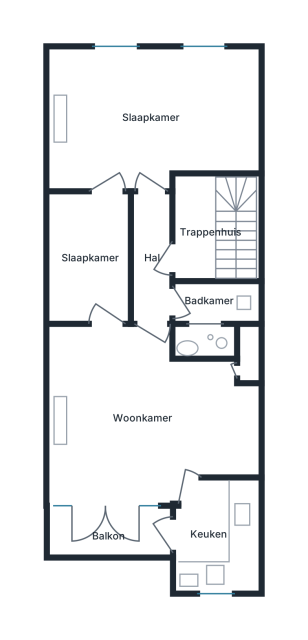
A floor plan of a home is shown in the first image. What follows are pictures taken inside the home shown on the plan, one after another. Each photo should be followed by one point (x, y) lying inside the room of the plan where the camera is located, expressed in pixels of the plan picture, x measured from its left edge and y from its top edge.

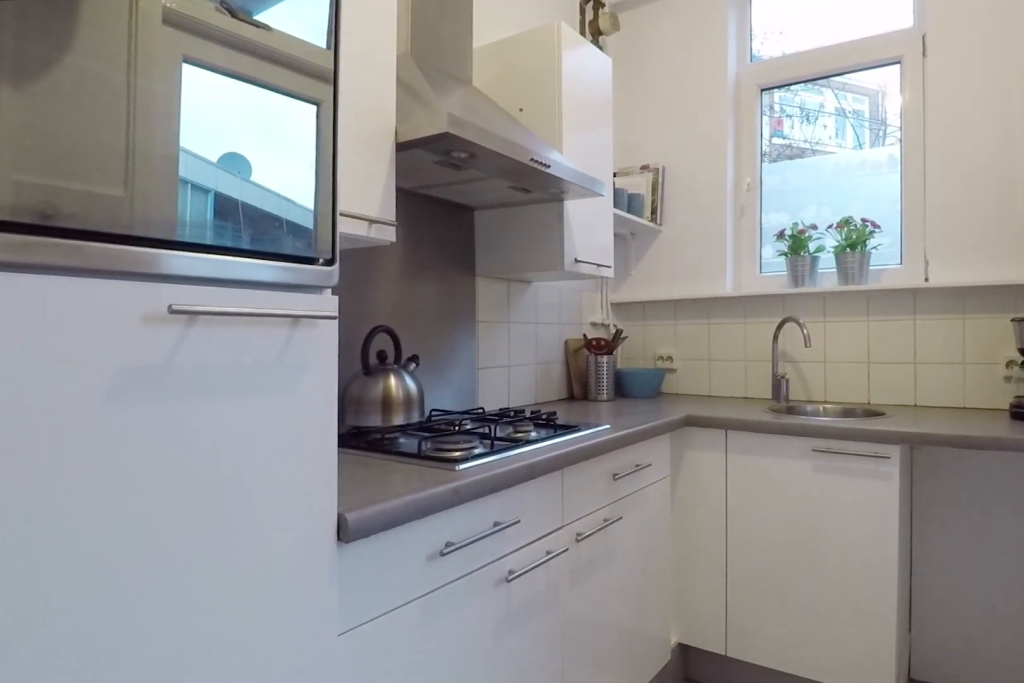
(217, 536)
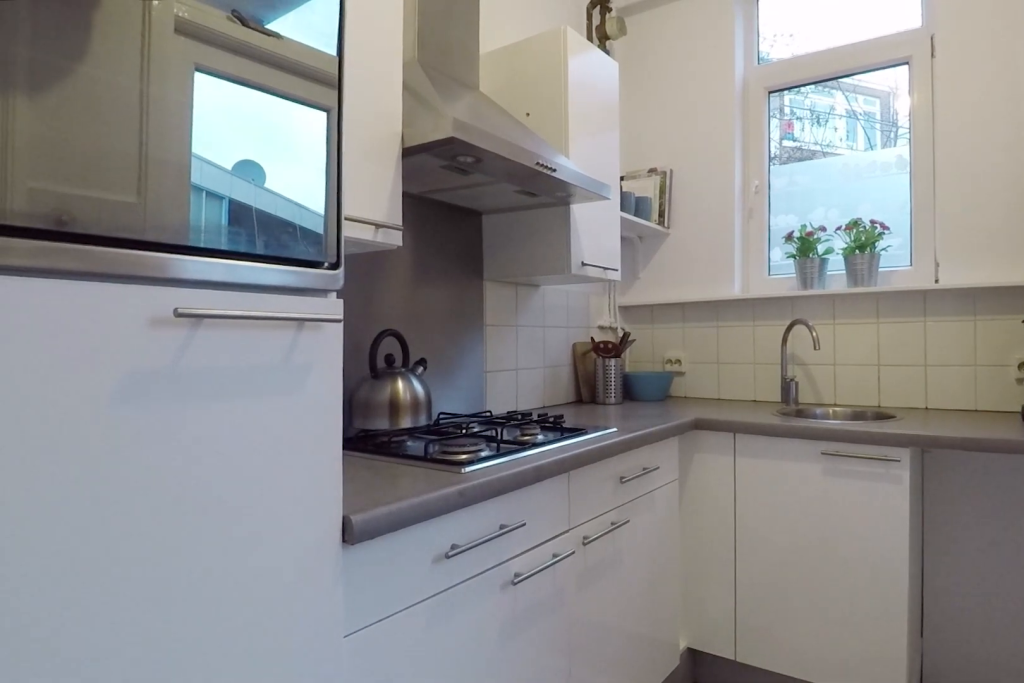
(217, 536)
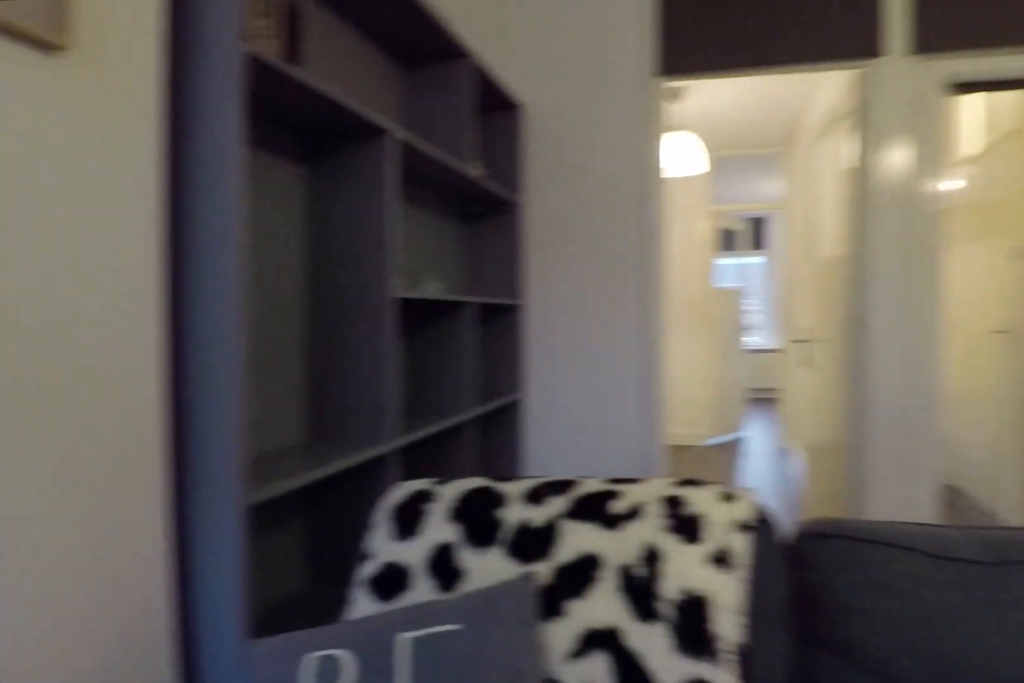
(144, 416)
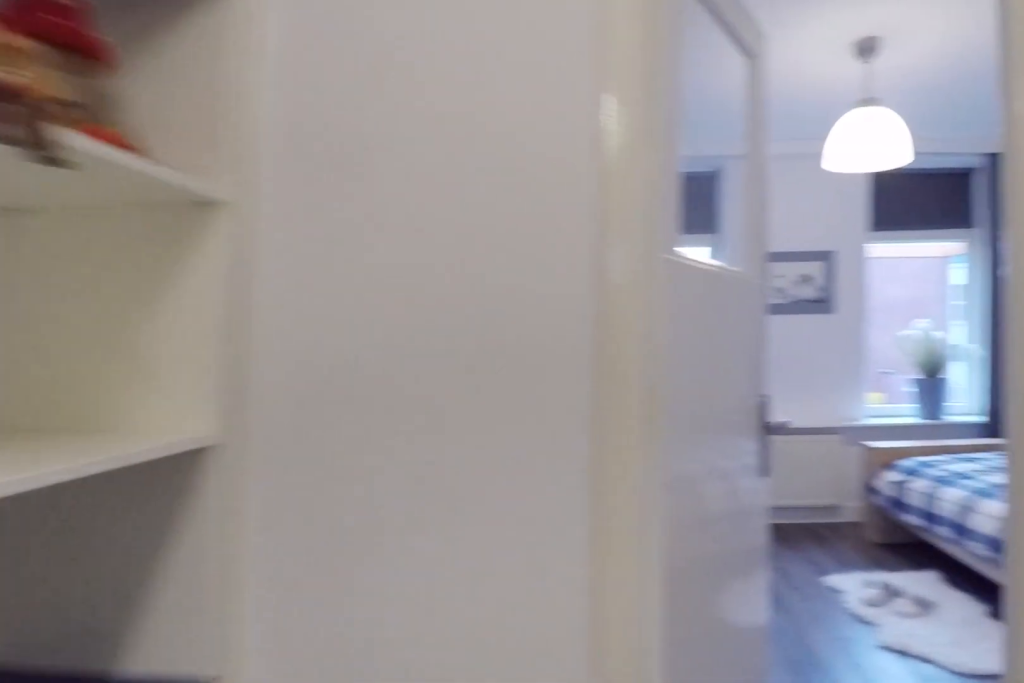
(90, 257)
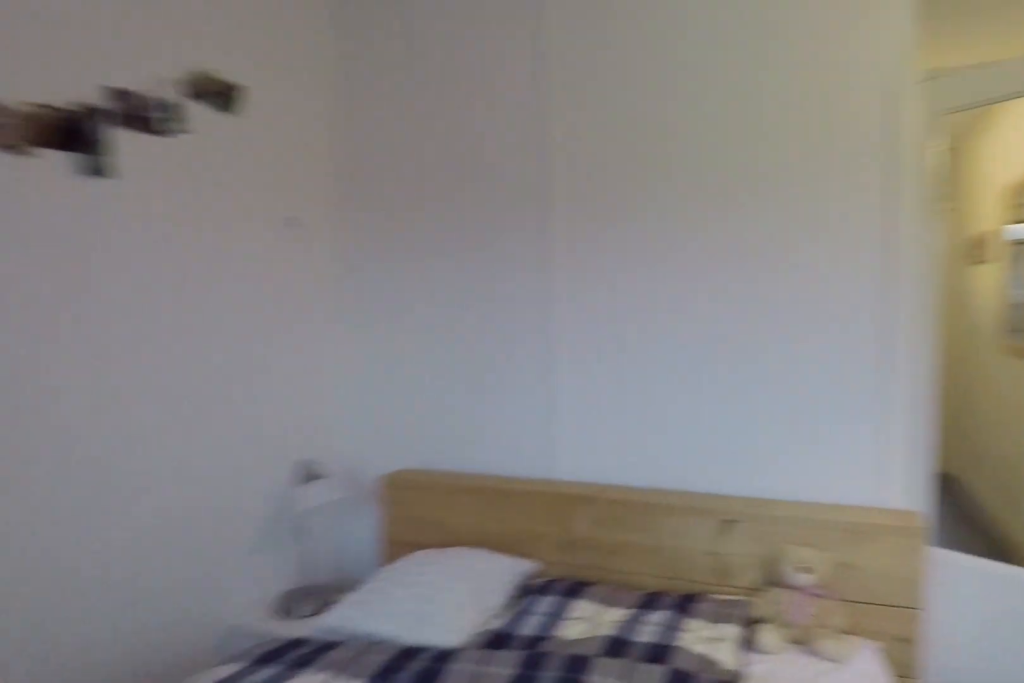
(153, 116)
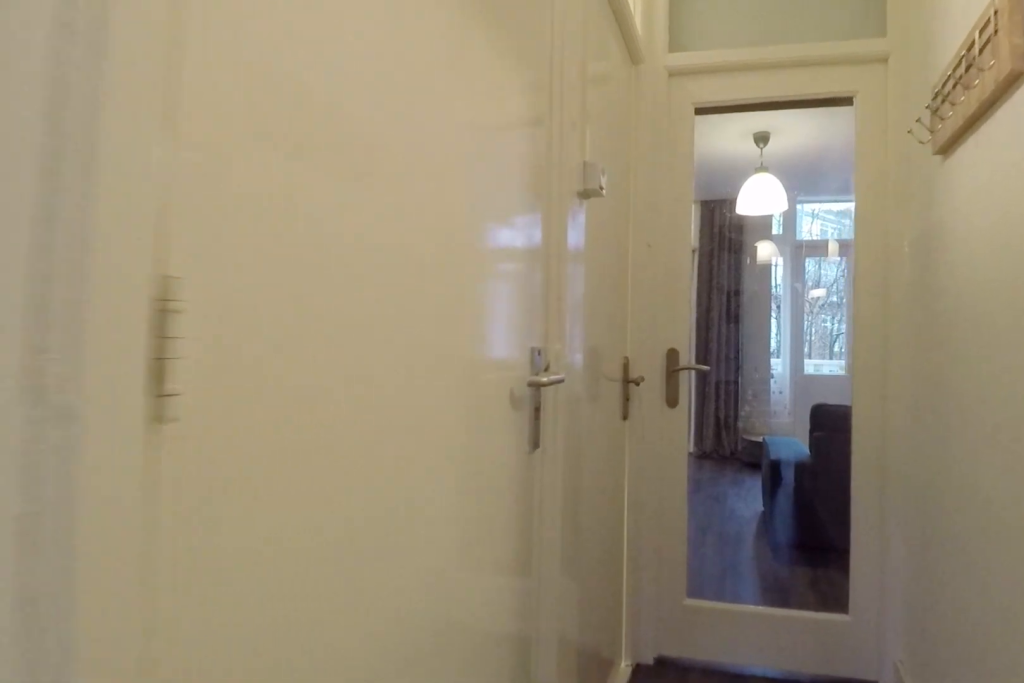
(151, 258)
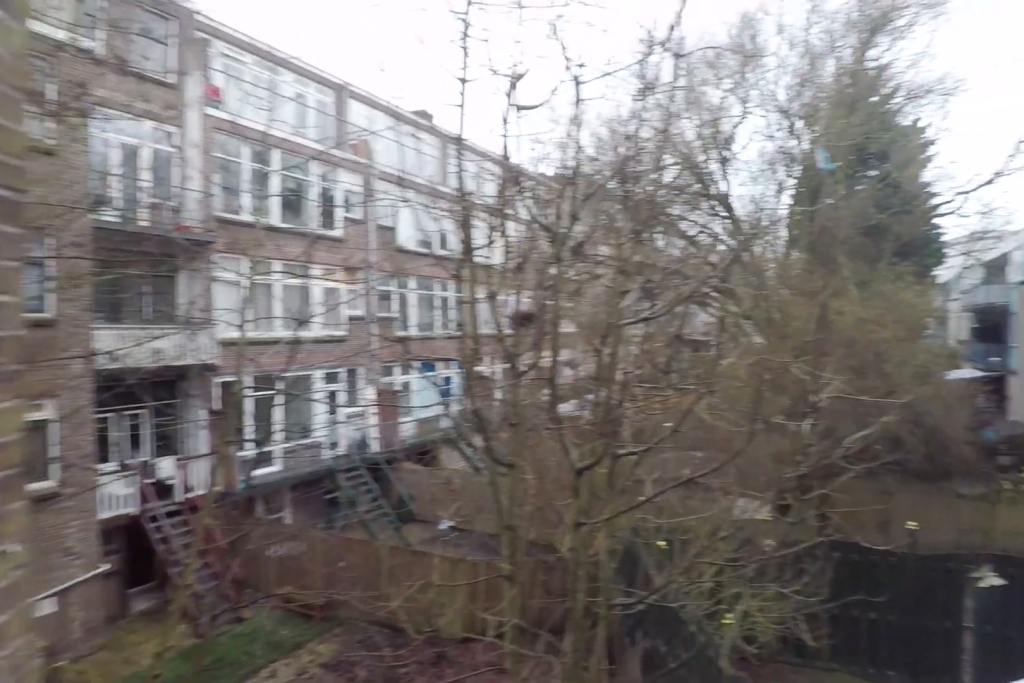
(107, 535)
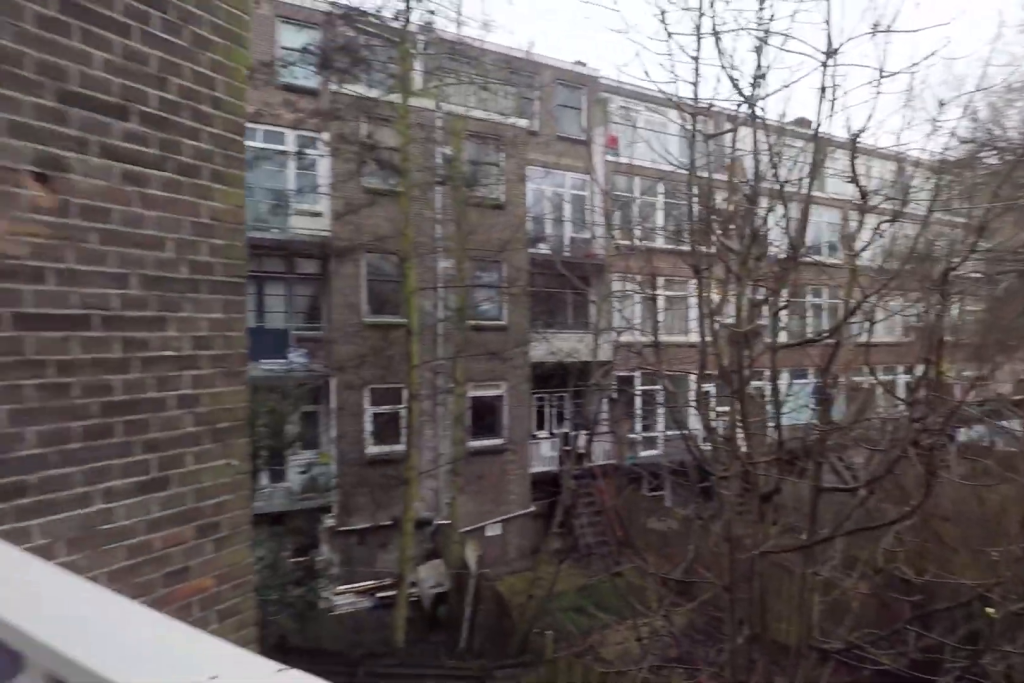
(107, 535)
